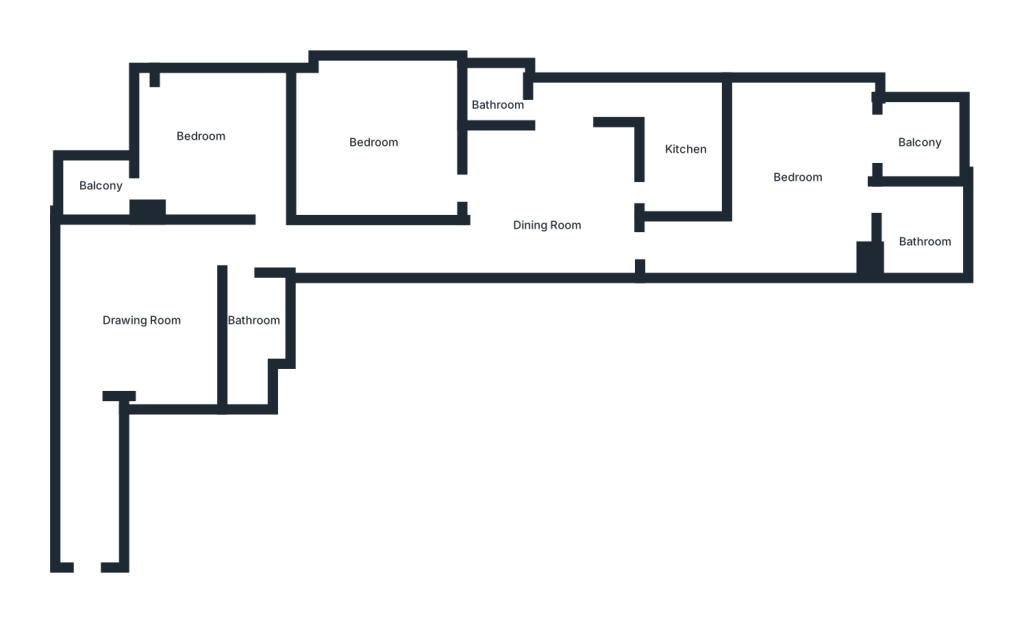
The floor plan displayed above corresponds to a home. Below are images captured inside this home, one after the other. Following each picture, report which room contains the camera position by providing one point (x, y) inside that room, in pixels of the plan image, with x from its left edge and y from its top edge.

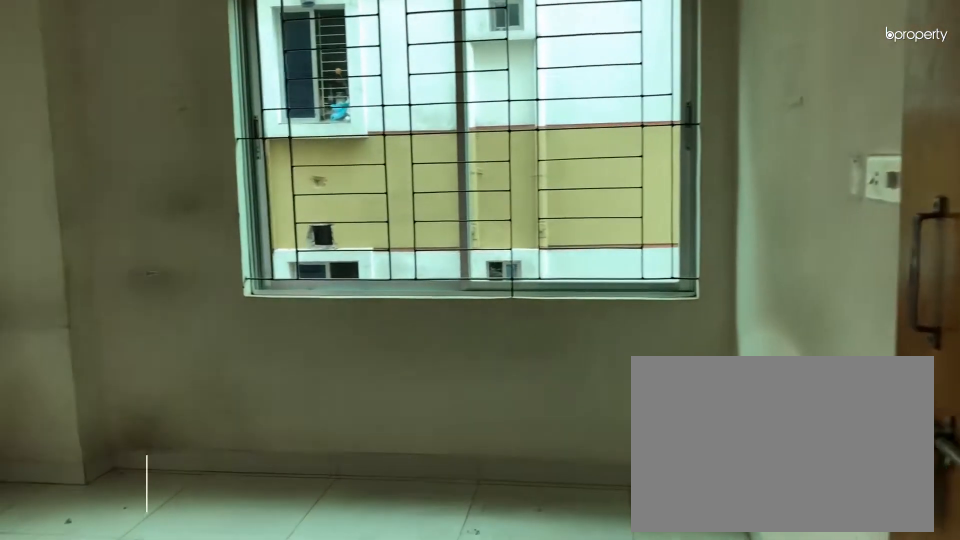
(201, 139)
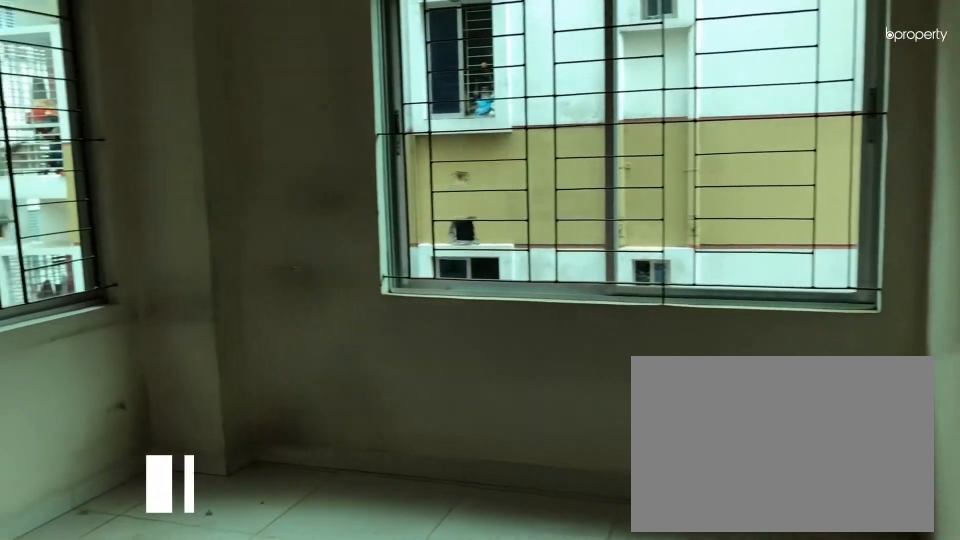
(201, 139)
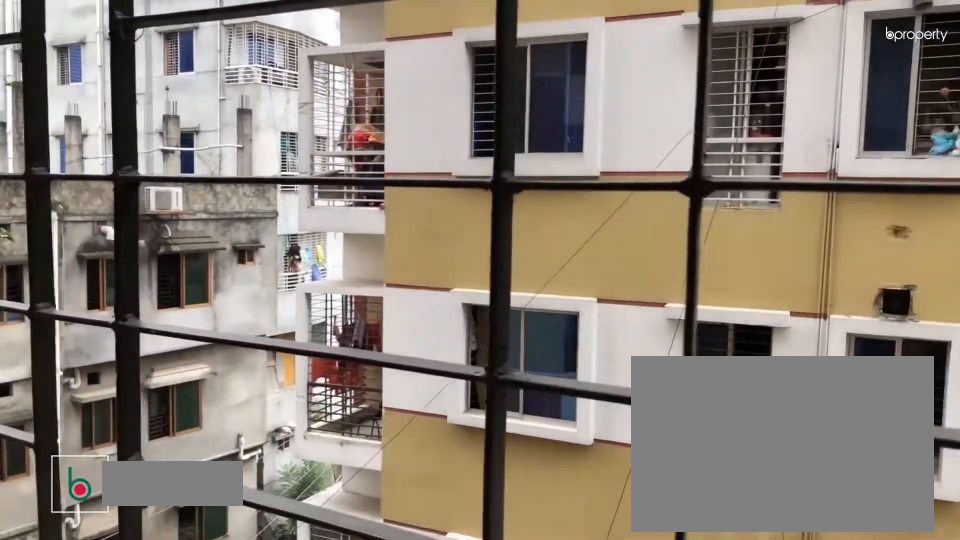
(89, 190)
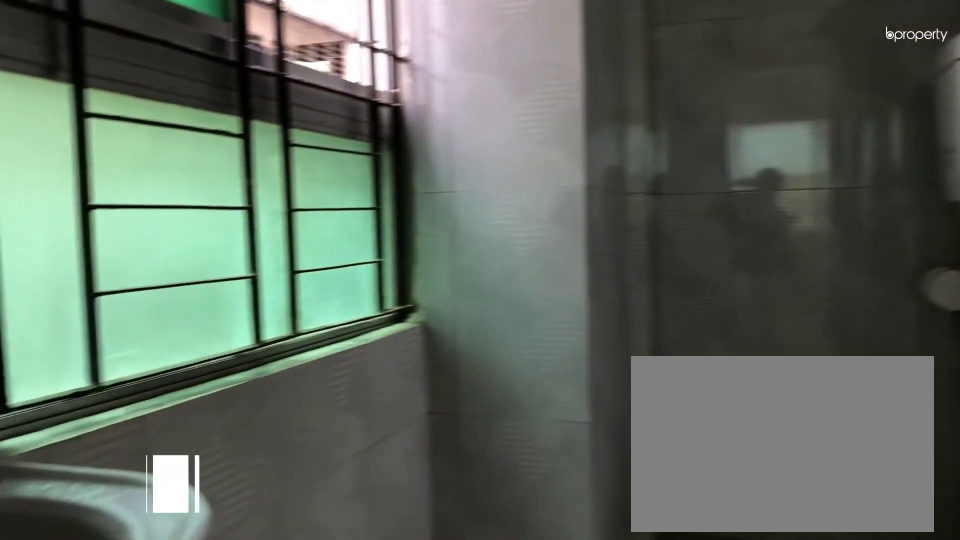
(248, 324)
